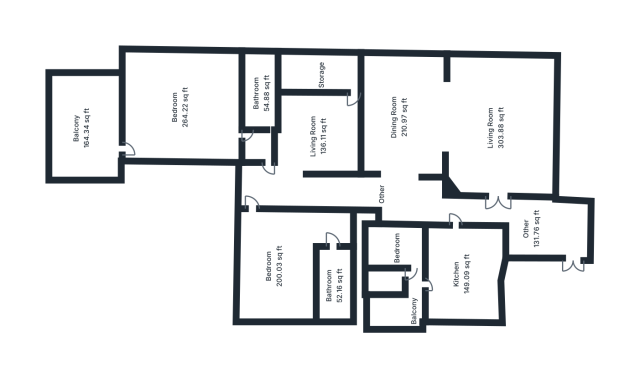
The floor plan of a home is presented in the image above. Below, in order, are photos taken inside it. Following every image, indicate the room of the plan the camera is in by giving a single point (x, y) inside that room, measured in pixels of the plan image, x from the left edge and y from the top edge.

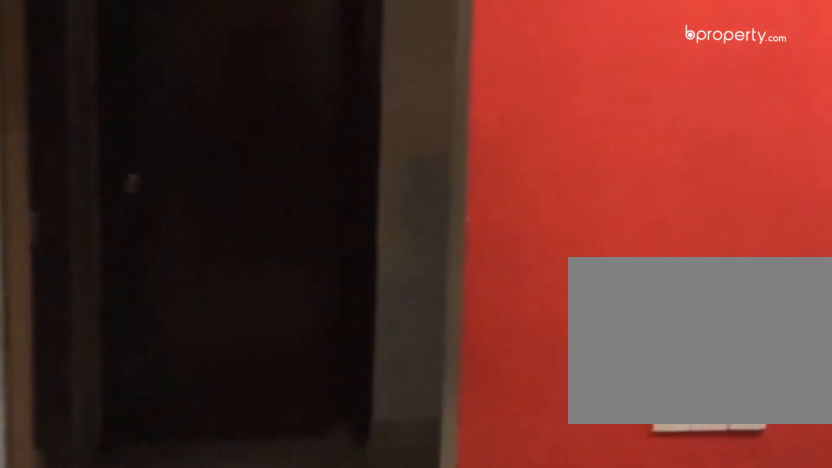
(303, 170)
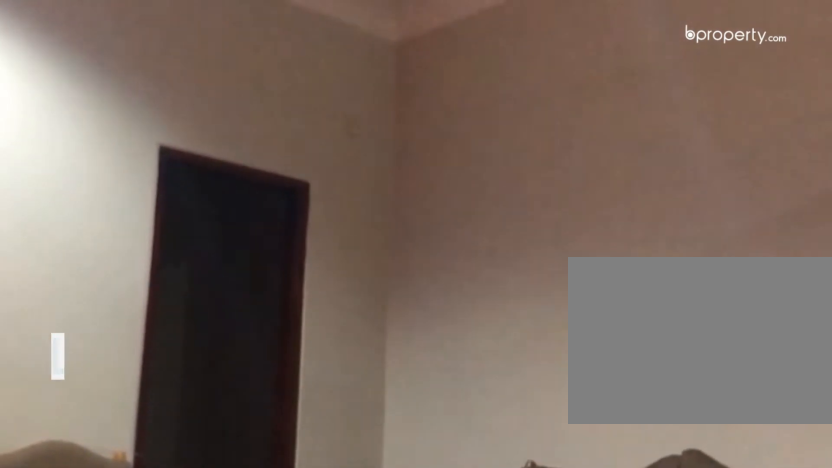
(318, 136)
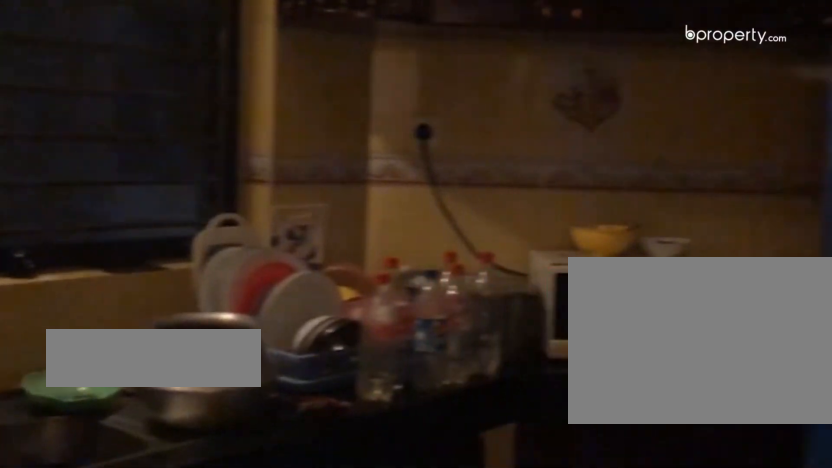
(465, 290)
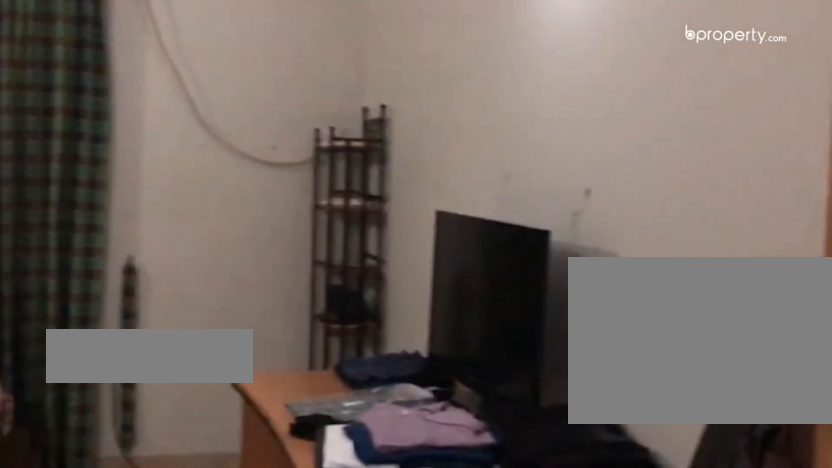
(192, 126)
